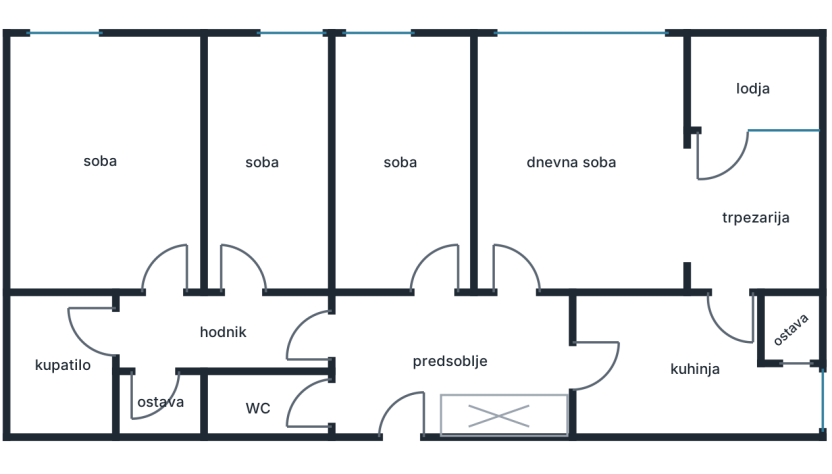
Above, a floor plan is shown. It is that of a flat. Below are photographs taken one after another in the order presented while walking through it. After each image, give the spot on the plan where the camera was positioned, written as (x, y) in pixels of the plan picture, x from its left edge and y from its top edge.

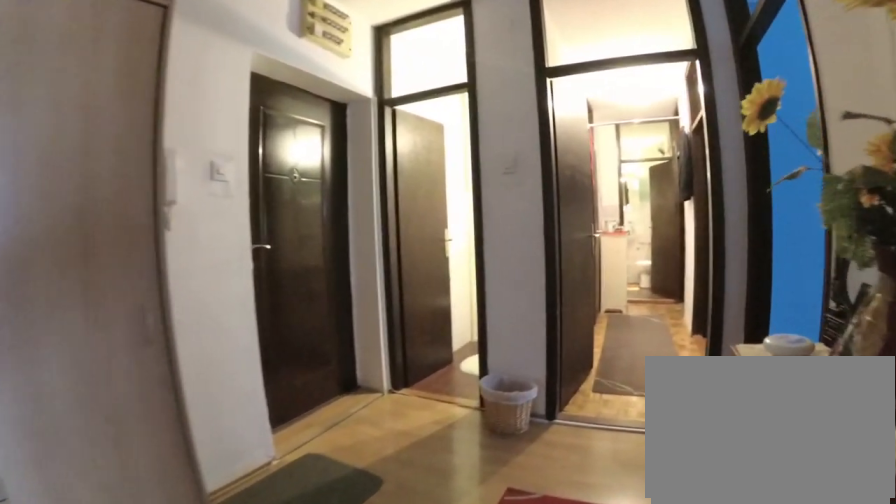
(511, 321)
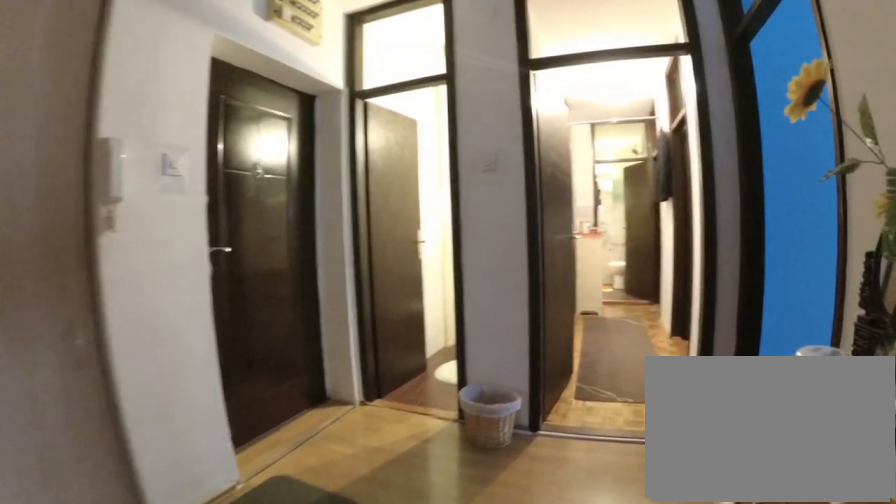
(509, 330)
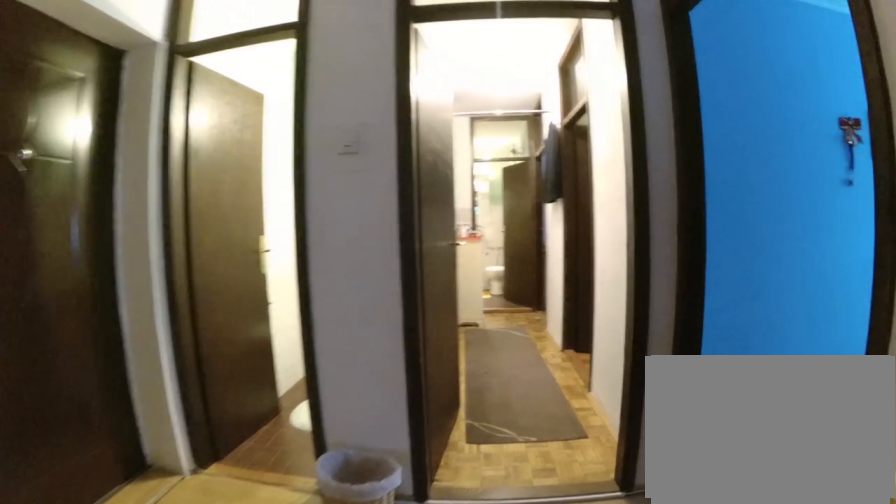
(496, 336)
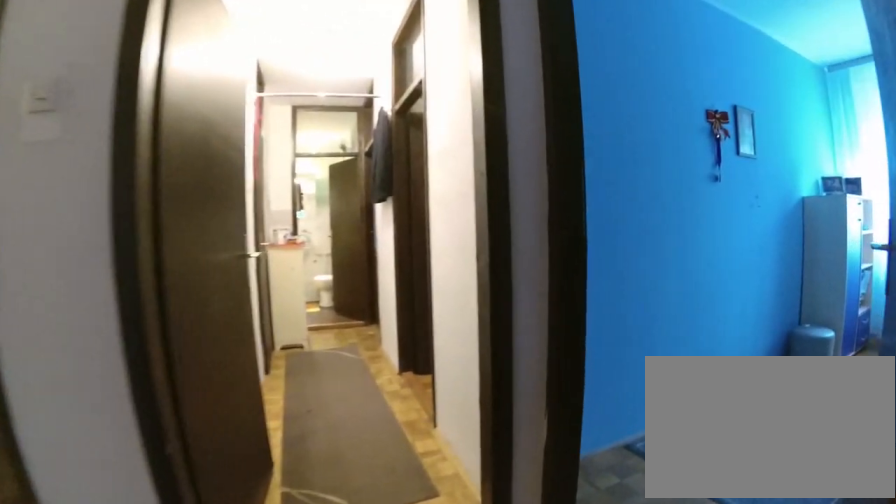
(473, 338)
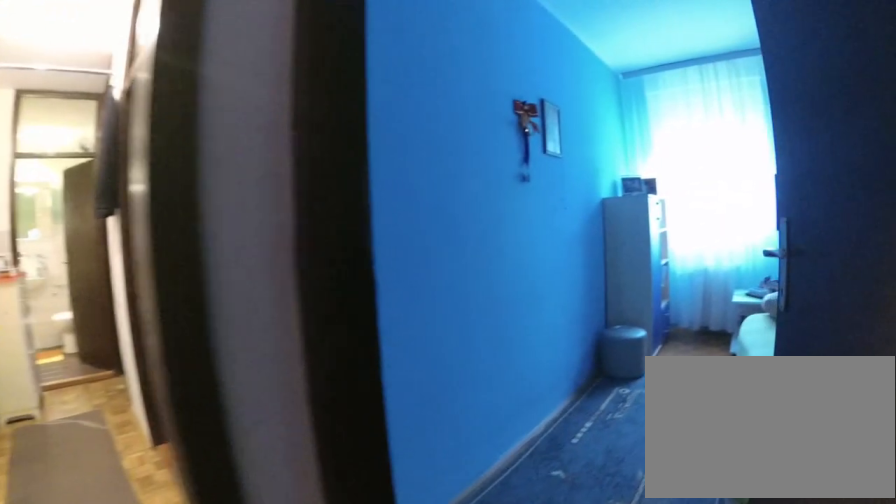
(450, 333)
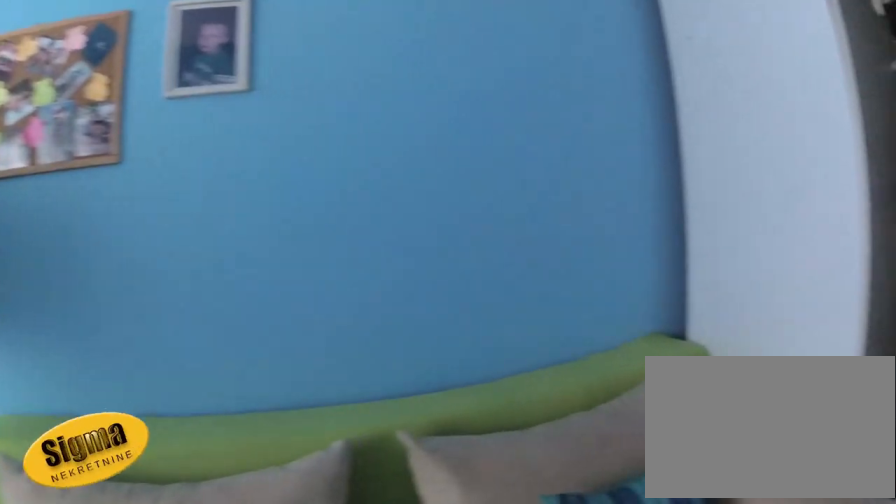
(418, 153)
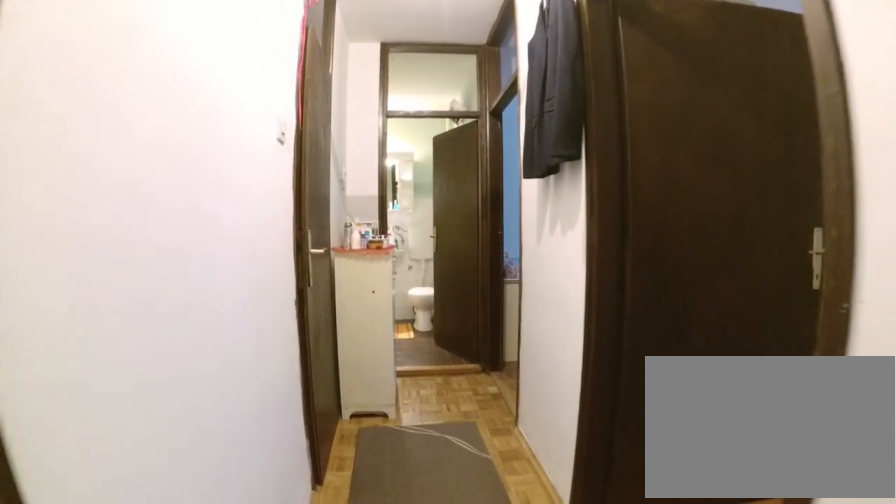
(368, 338)
